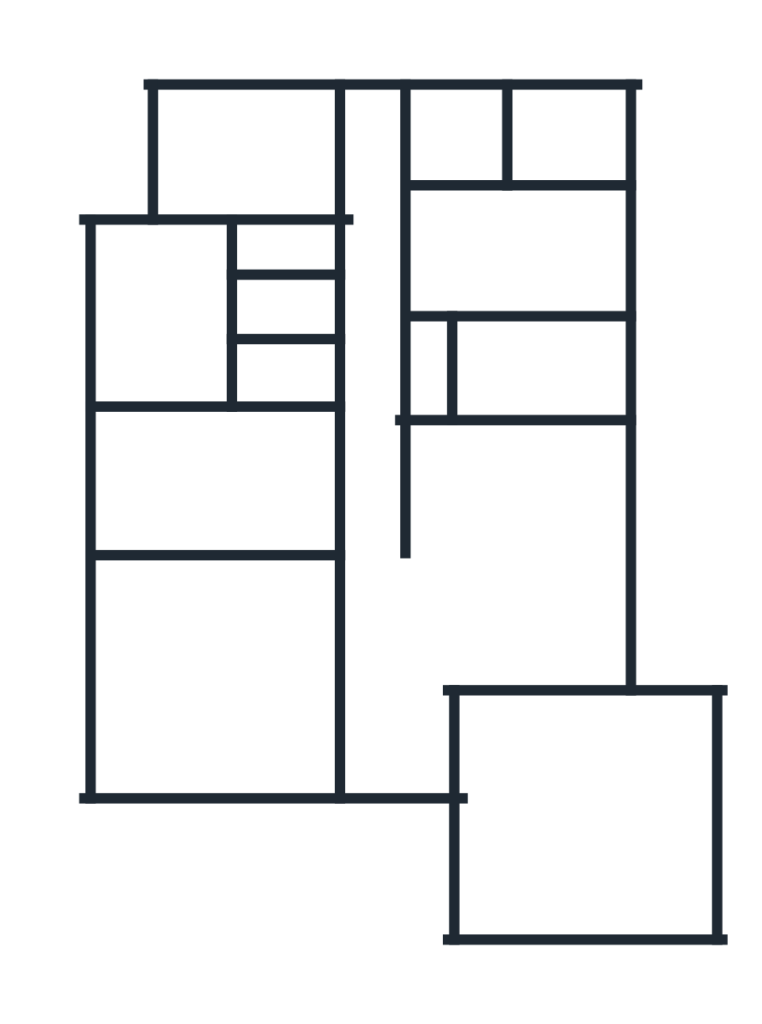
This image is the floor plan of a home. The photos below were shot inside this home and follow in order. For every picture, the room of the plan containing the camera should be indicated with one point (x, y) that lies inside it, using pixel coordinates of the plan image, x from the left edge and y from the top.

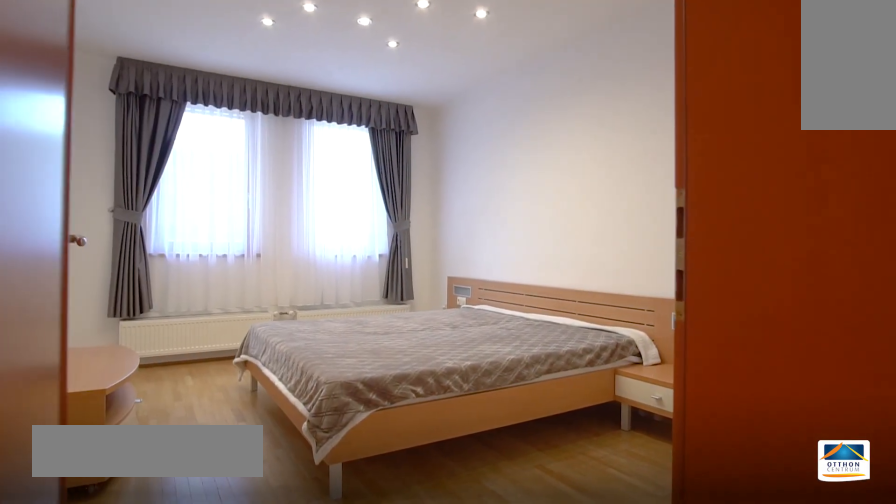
(250, 153)
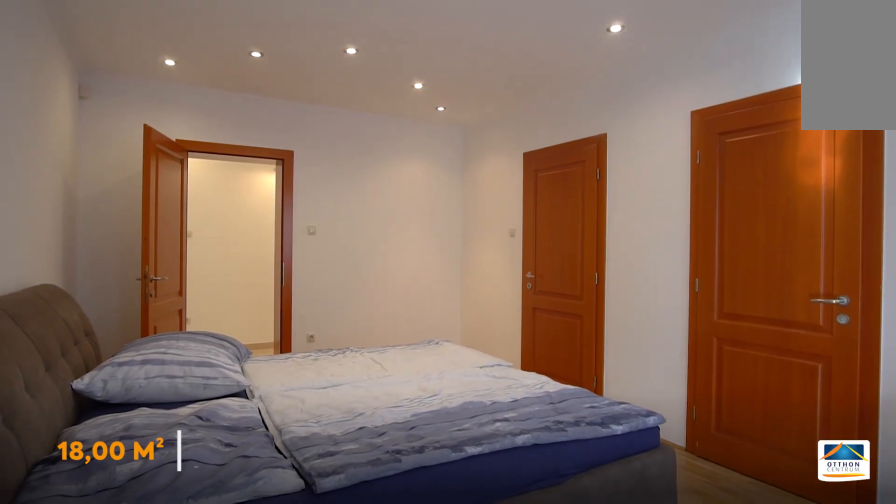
(545, 264)
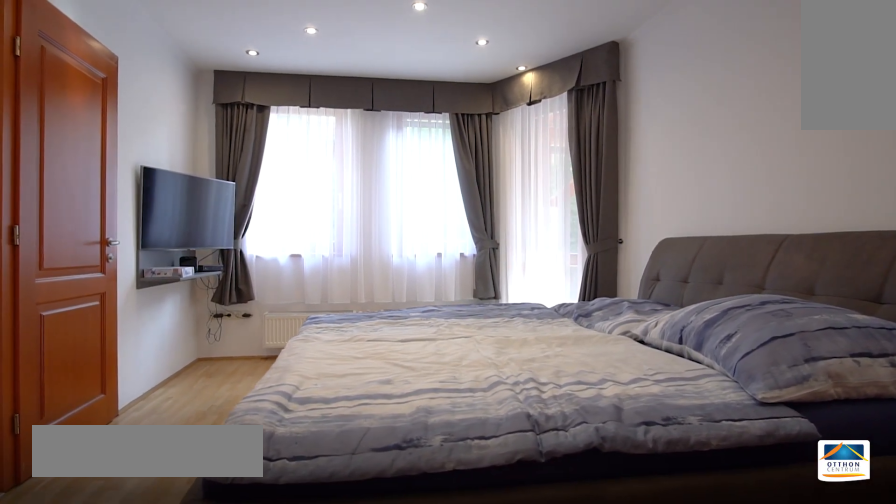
(545, 261)
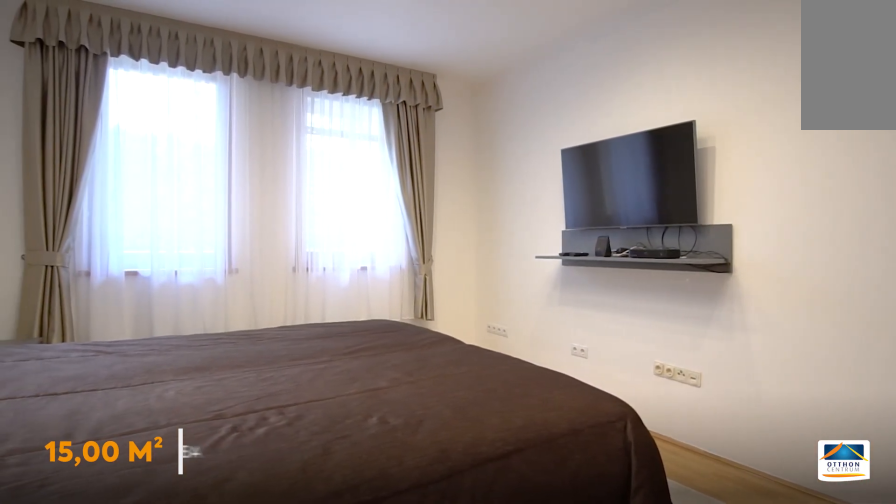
(217, 482)
